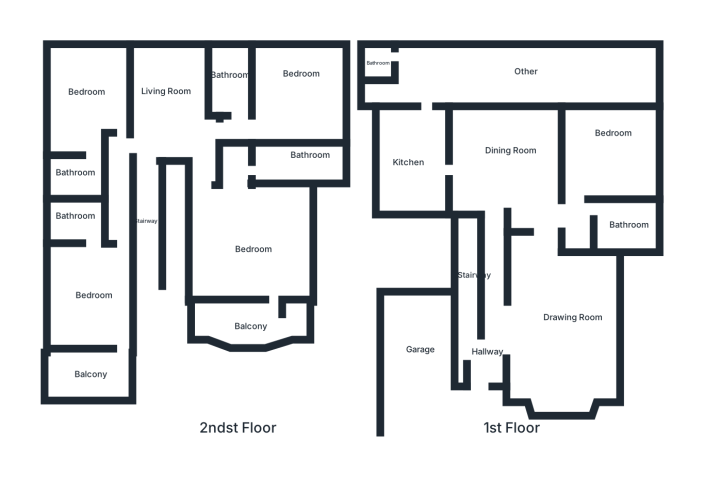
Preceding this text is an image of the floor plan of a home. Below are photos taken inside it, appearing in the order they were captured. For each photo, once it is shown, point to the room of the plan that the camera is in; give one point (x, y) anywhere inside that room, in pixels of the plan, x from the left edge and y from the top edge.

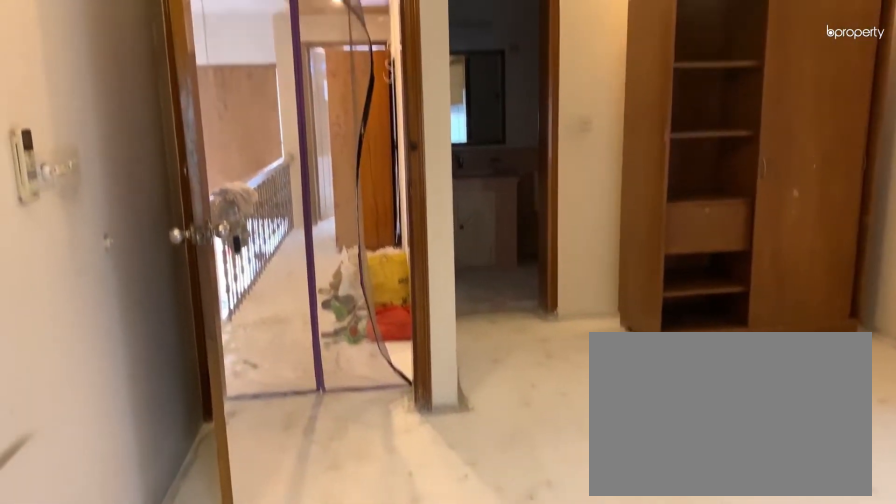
(85, 92)
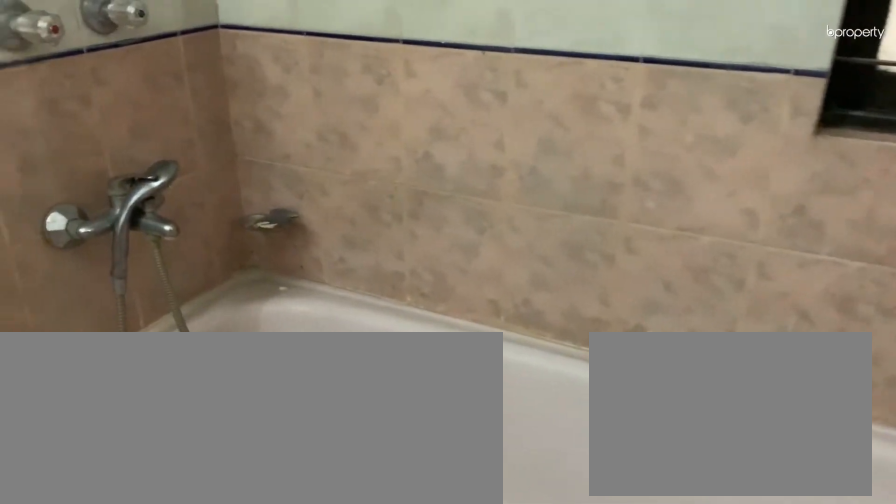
(70, 182)
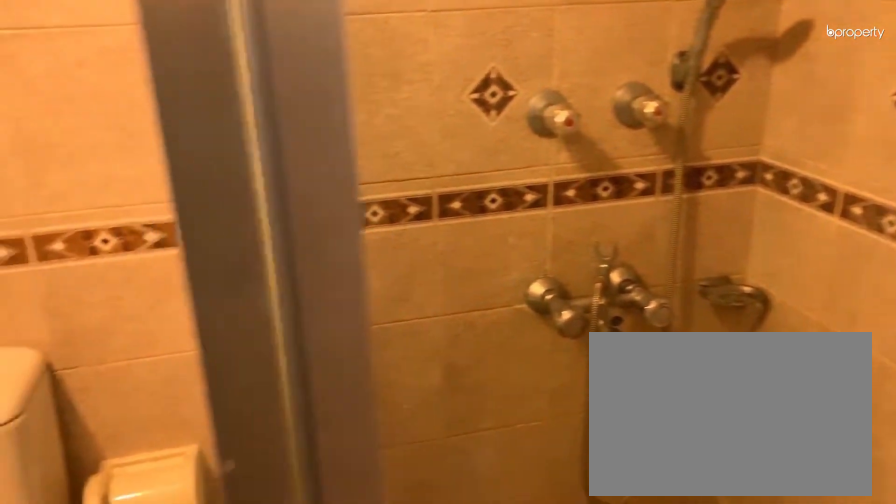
(232, 78)
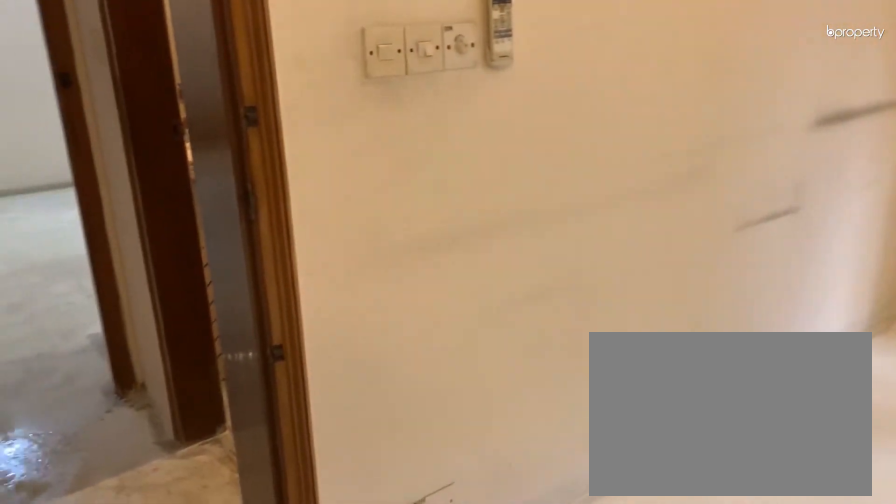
(300, 84)
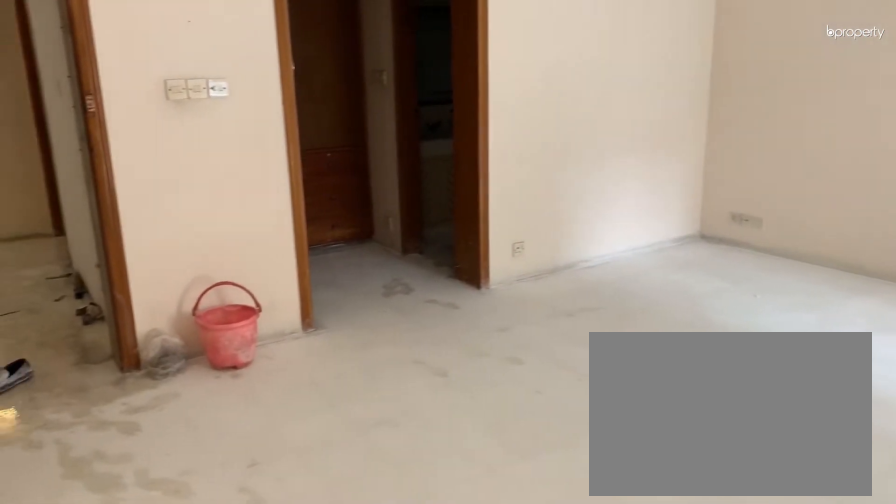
(243, 251)
